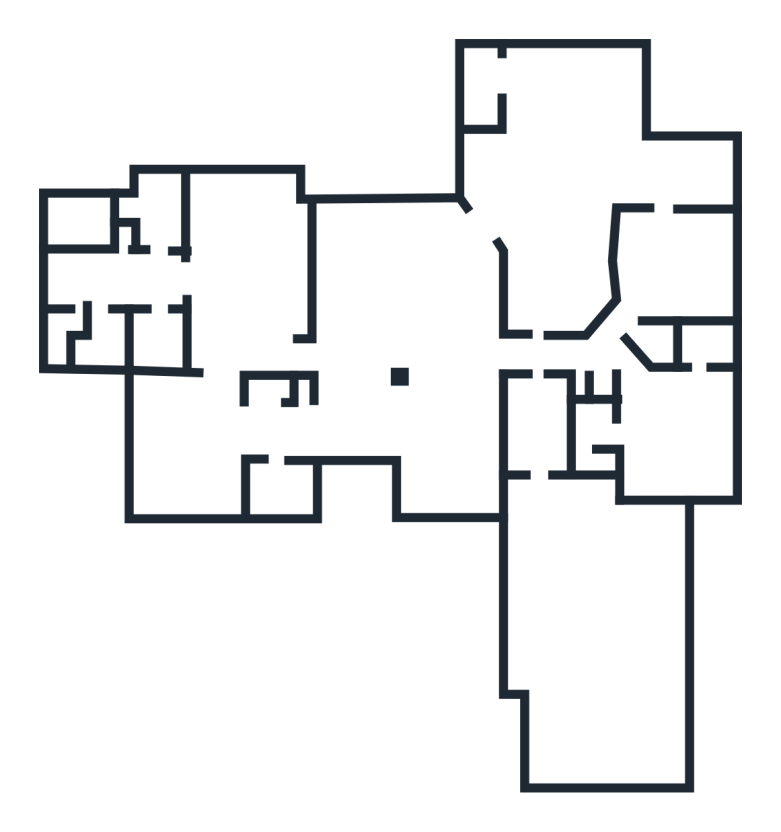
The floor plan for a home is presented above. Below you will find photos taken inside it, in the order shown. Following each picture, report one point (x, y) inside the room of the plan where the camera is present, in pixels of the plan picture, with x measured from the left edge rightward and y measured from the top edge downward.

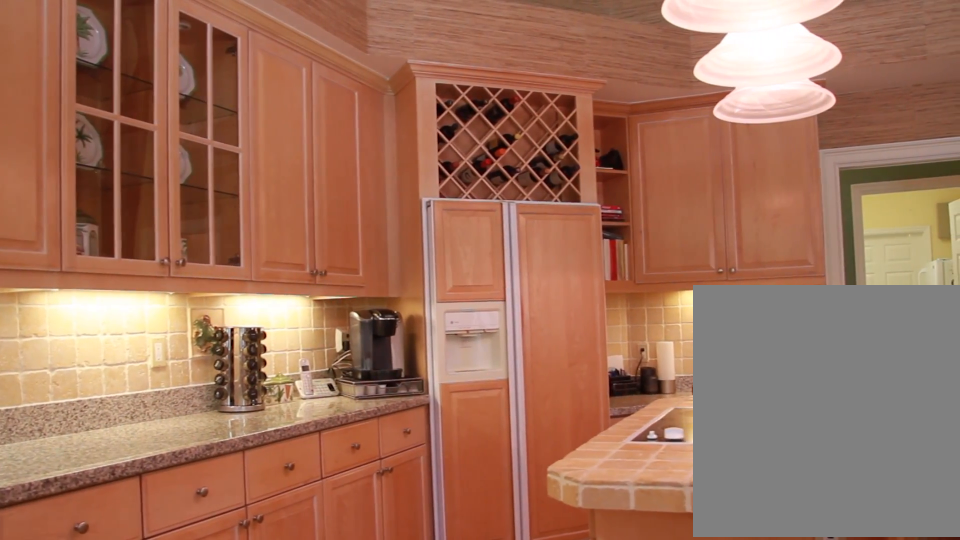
(556, 265)
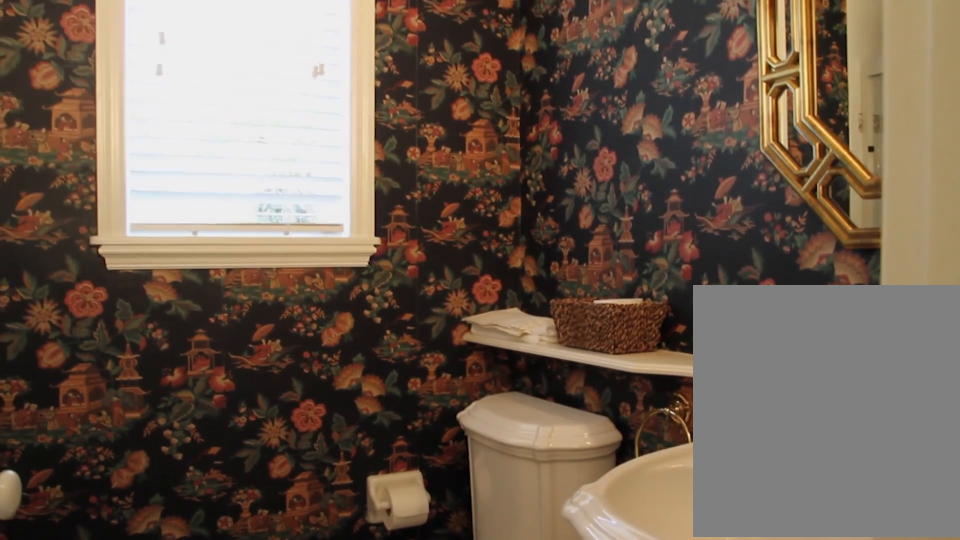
(277, 475)
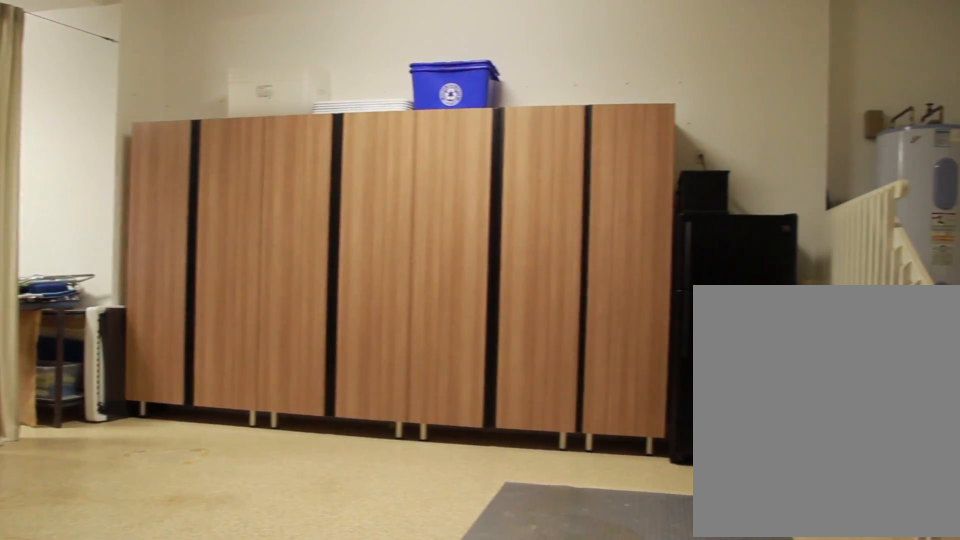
(600, 620)
